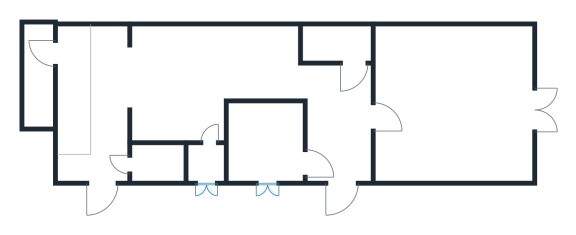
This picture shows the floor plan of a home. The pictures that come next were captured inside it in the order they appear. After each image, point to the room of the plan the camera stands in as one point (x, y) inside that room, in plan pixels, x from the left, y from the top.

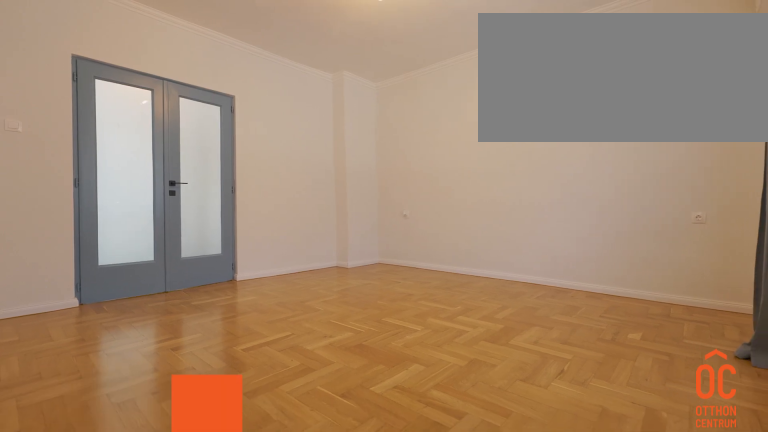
(463, 108)
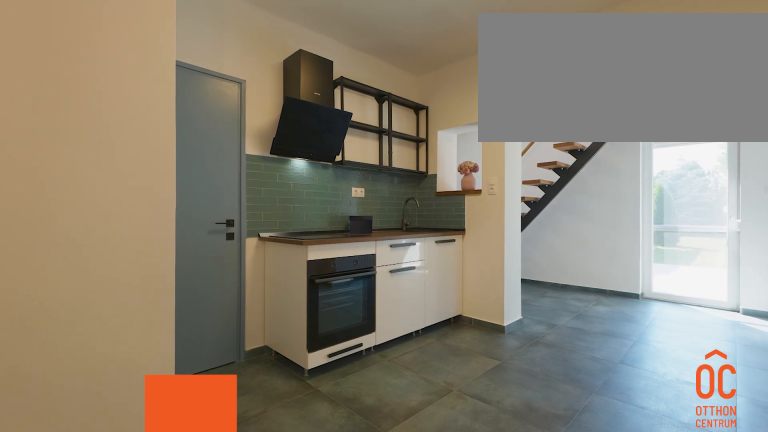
(227, 65)
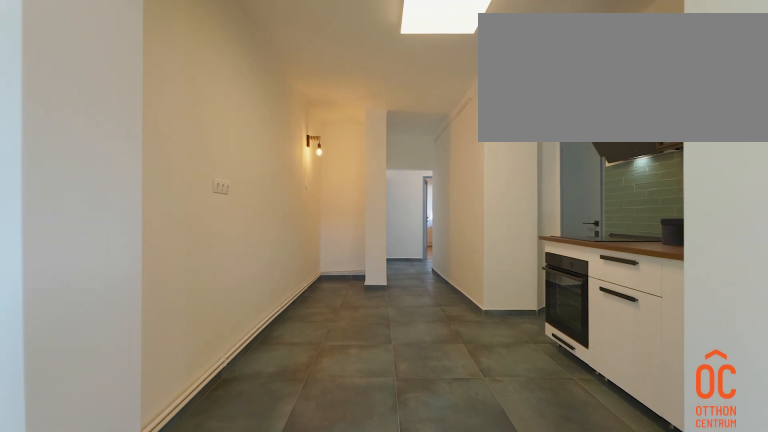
(227, 65)
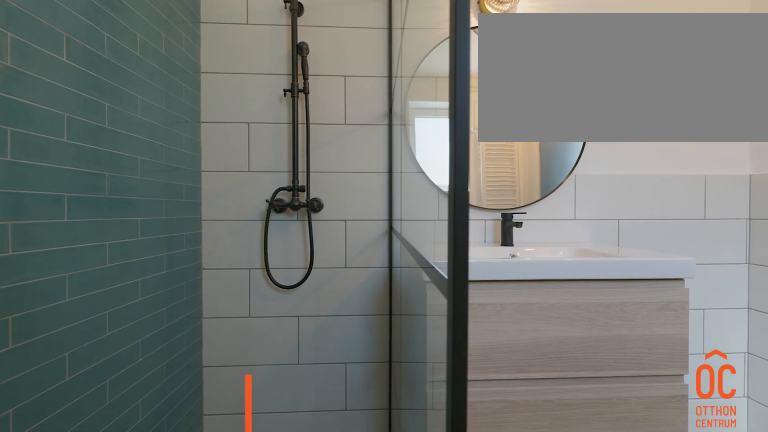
(259, 143)
